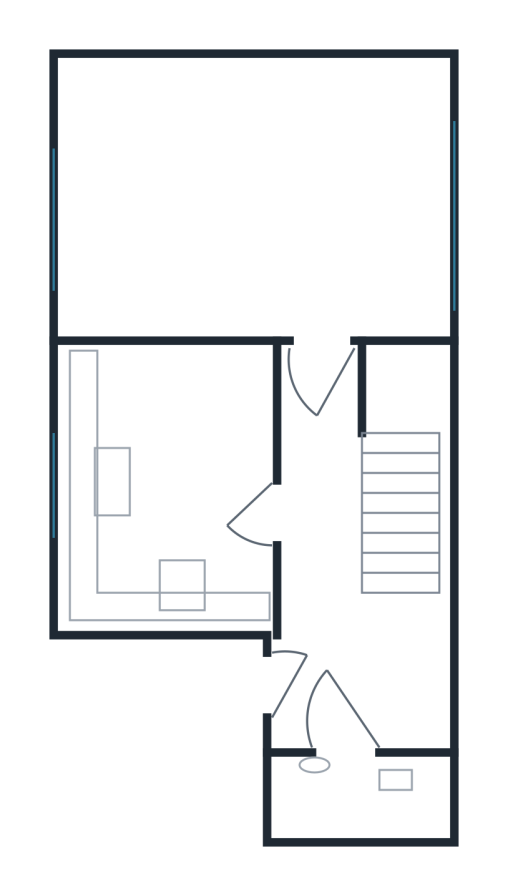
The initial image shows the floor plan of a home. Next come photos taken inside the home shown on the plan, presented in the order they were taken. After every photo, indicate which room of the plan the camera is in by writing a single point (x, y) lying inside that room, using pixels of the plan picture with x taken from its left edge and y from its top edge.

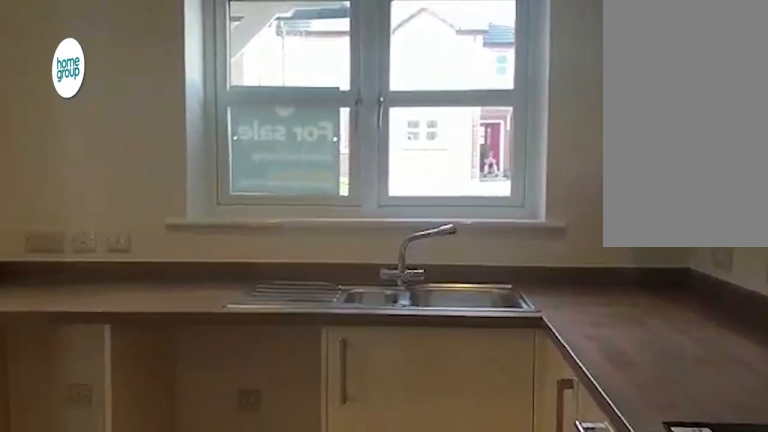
(228, 416)
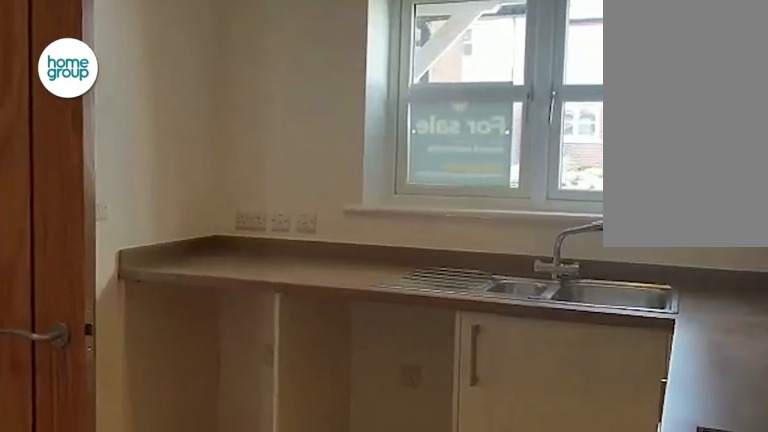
(228, 416)
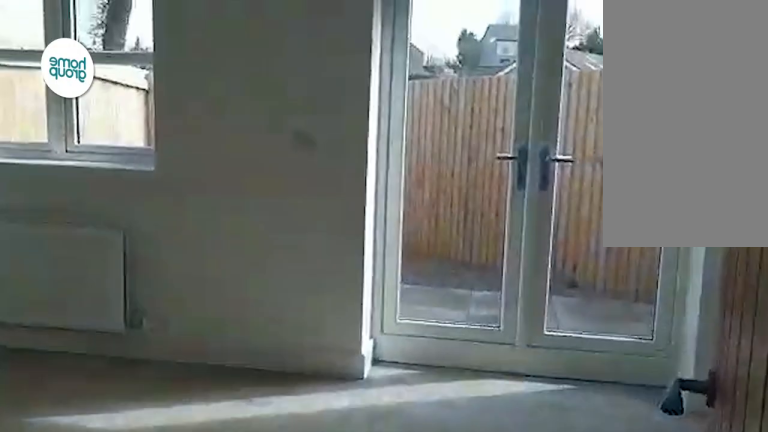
(256, 233)
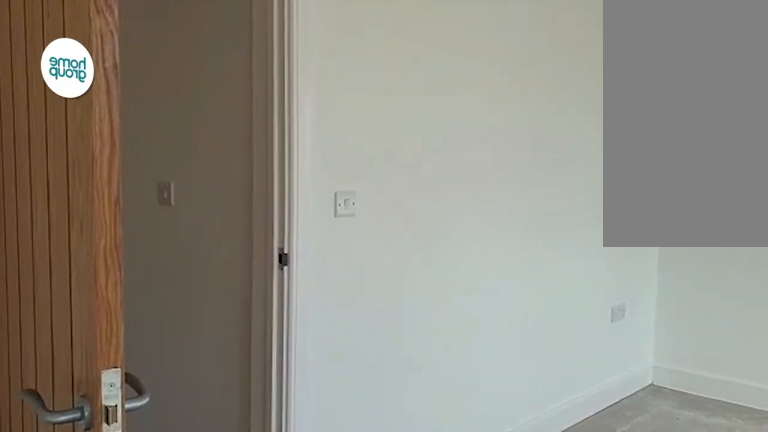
(255, 236)
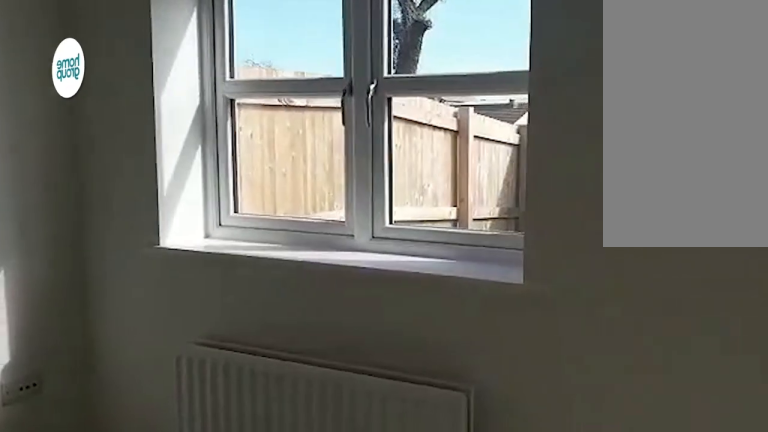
(174, 307)
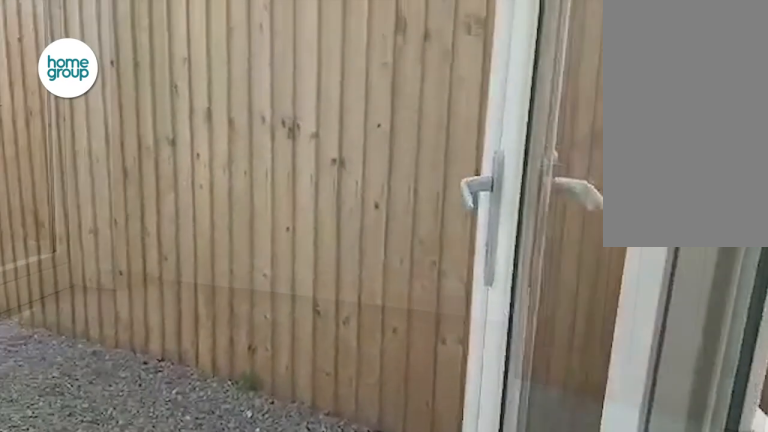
(255, 234)
